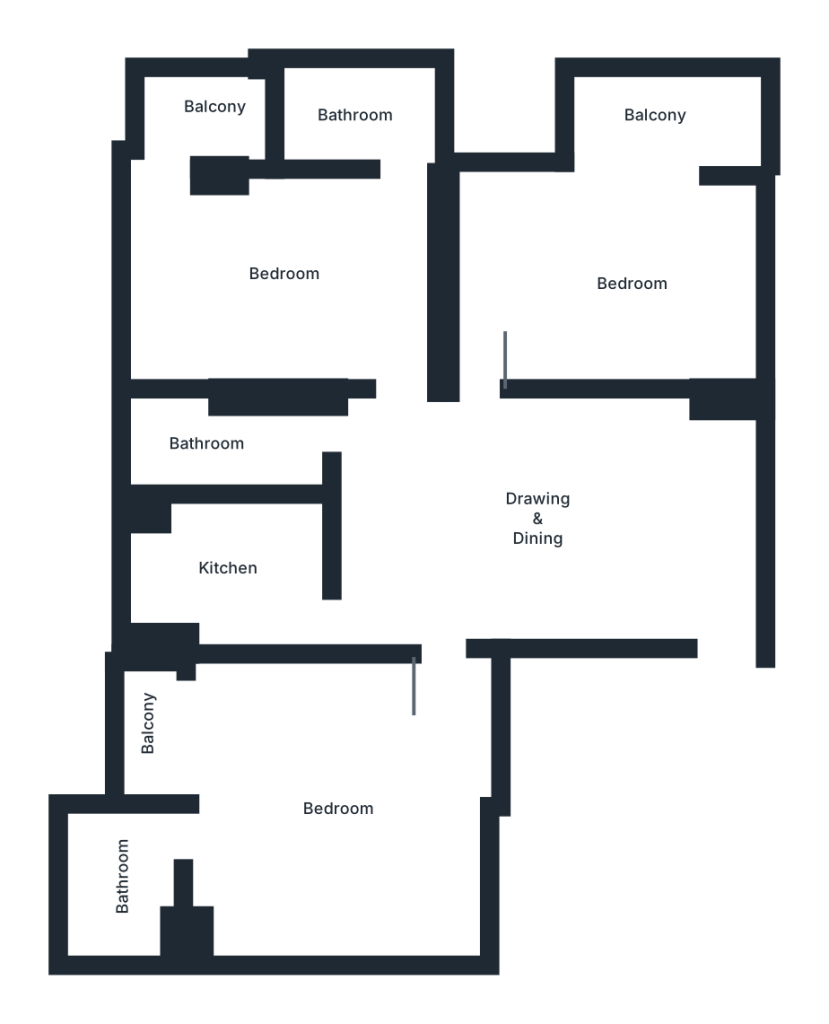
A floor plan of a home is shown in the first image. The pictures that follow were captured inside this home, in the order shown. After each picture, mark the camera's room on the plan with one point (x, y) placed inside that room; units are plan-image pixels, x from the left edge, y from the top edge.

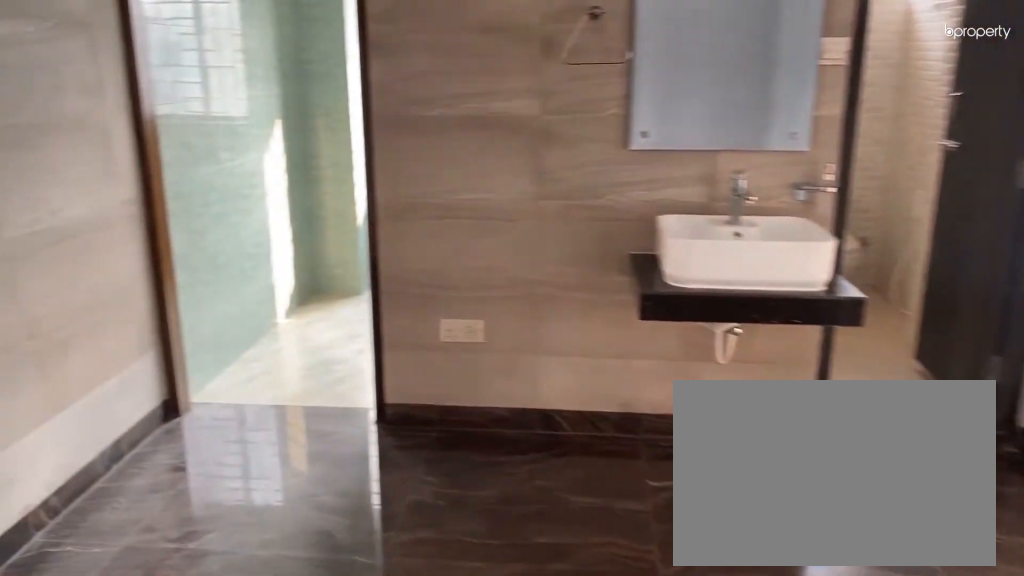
(541, 498)
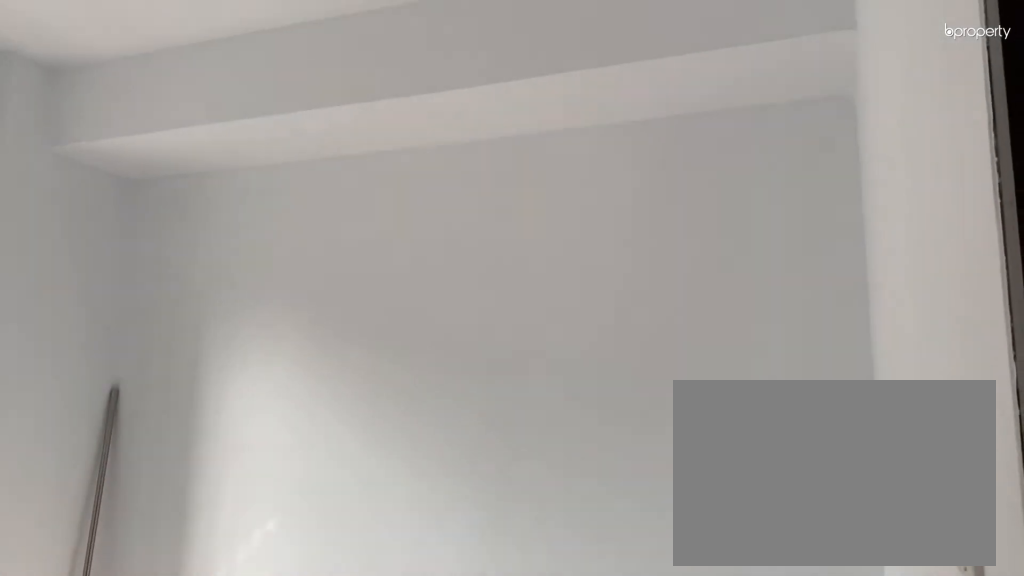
(638, 280)
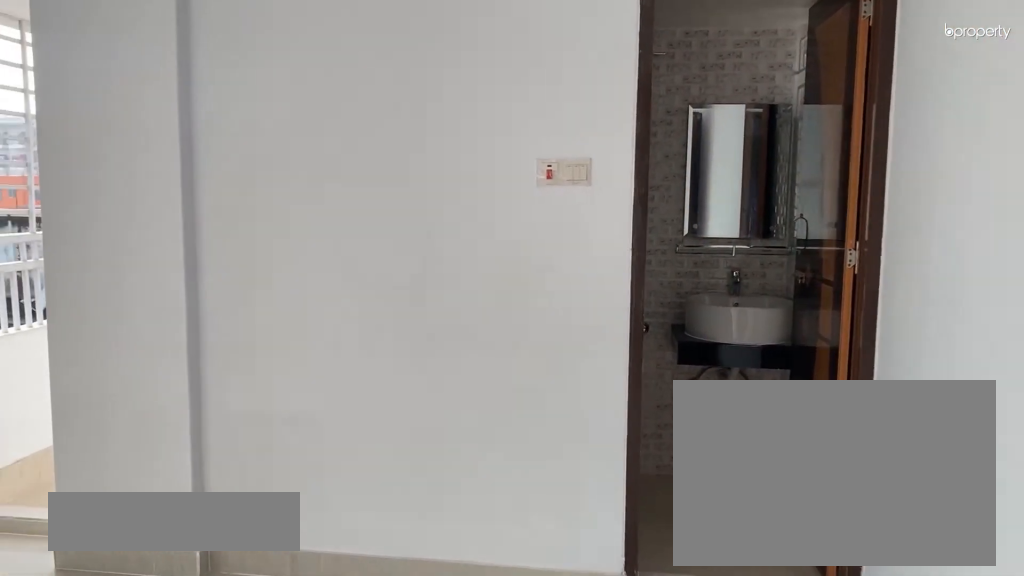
(292, 269)
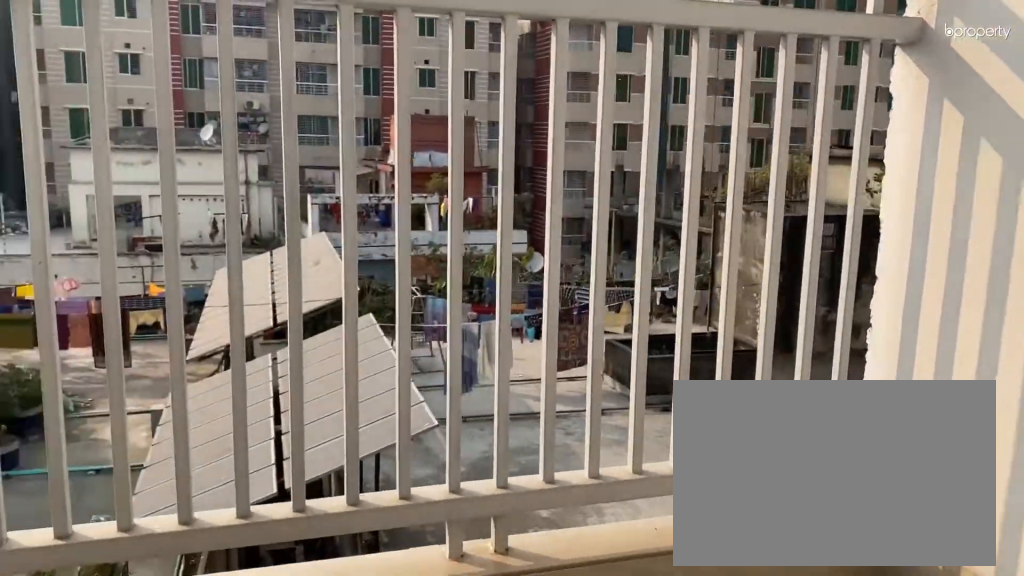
(210, 109)
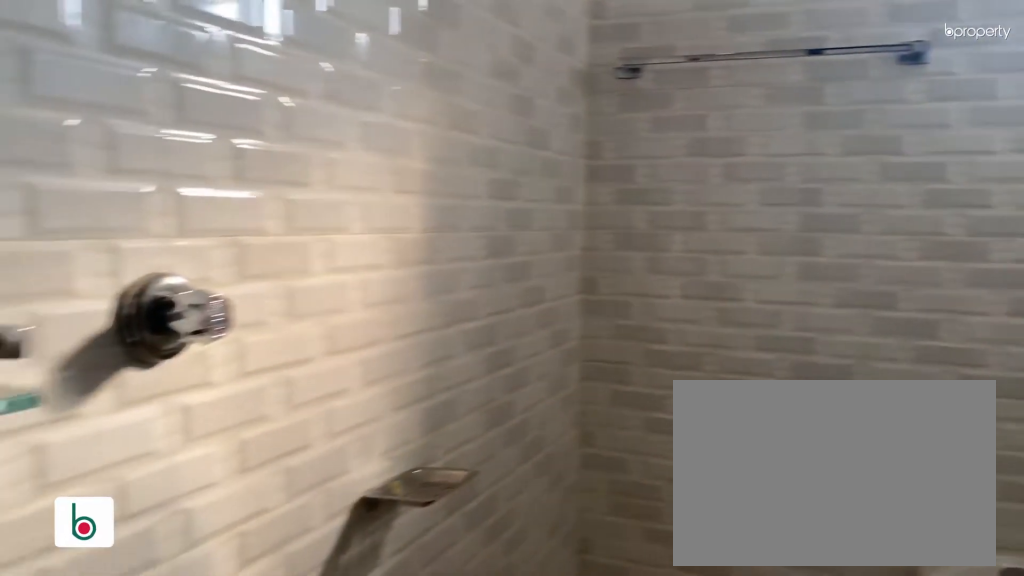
(226, 443)
